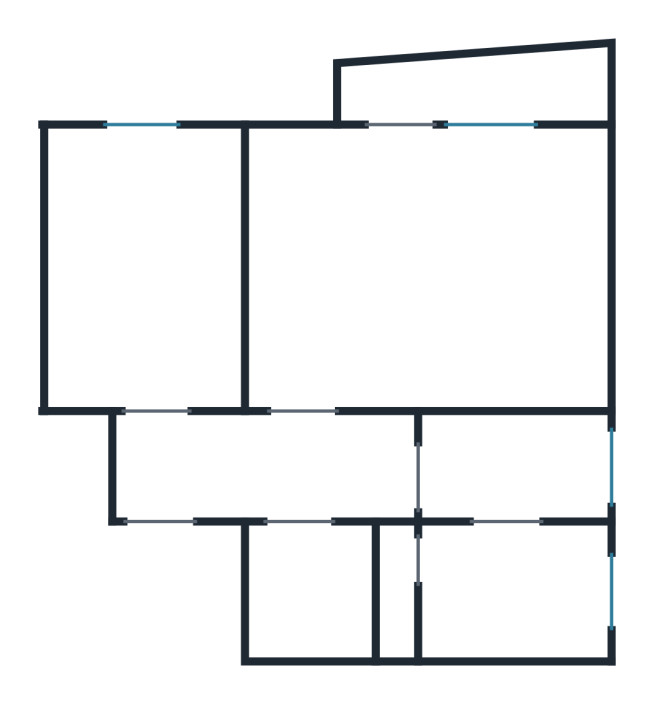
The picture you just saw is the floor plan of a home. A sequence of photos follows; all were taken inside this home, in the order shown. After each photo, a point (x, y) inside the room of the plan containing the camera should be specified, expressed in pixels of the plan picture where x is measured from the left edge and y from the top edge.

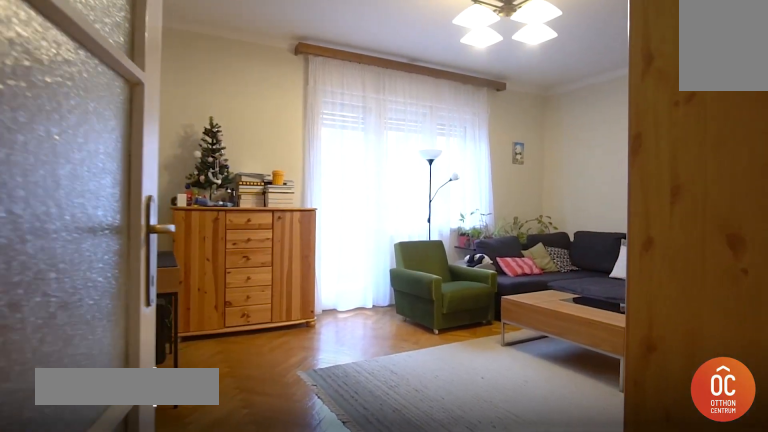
(418, 276)
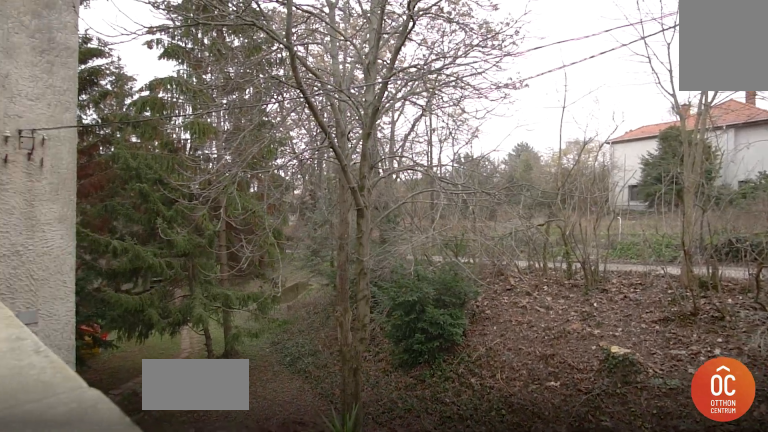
(486, 88)
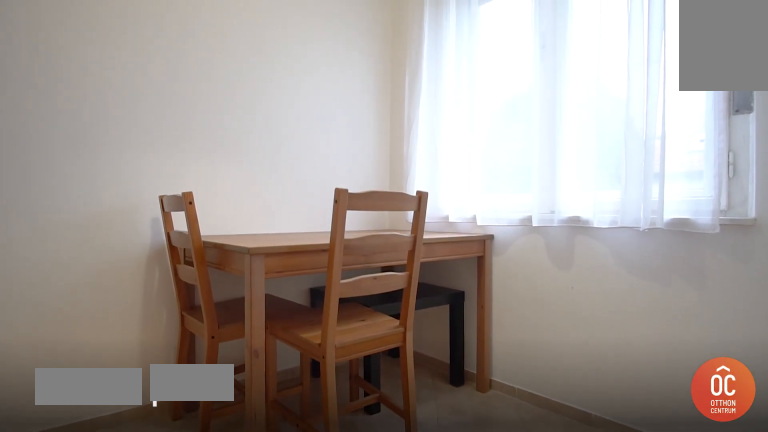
(480, 468)
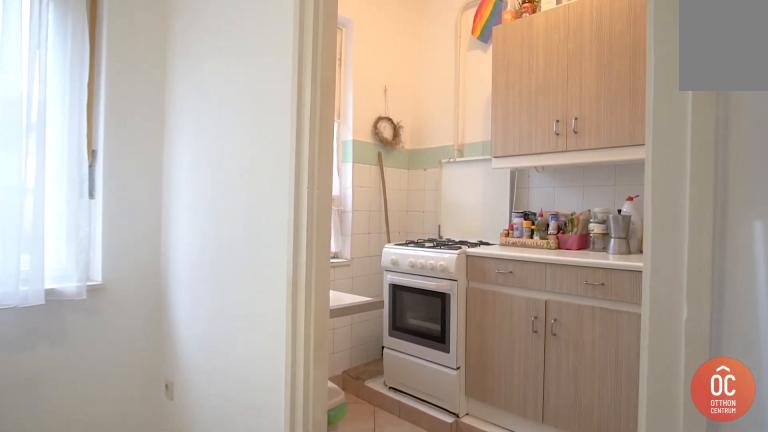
(481, 467)
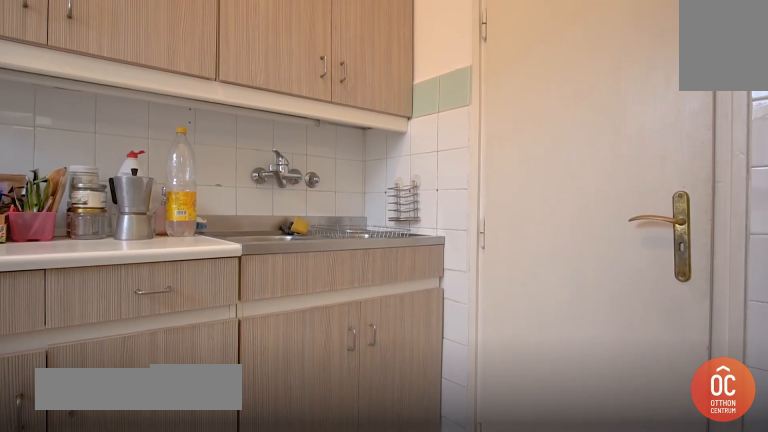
(528, 585)
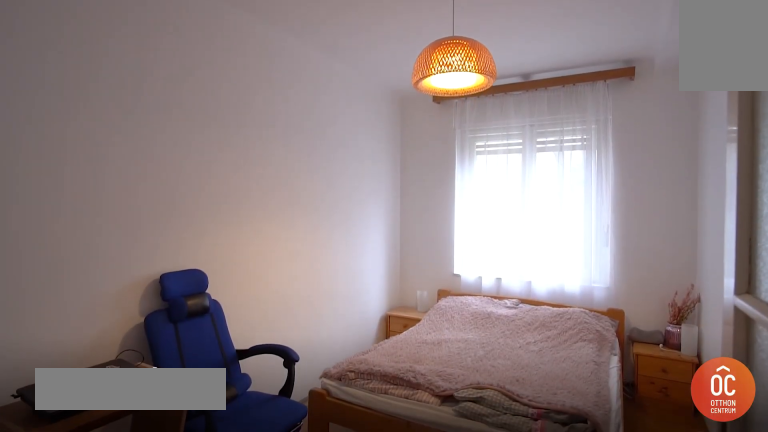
(142, 273)
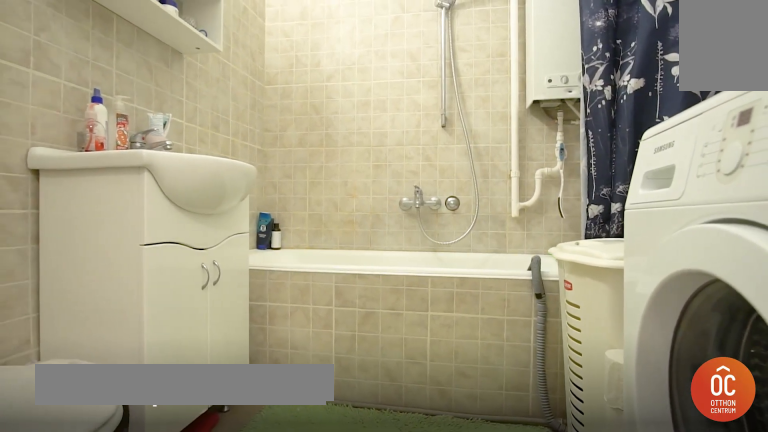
(320, 592)
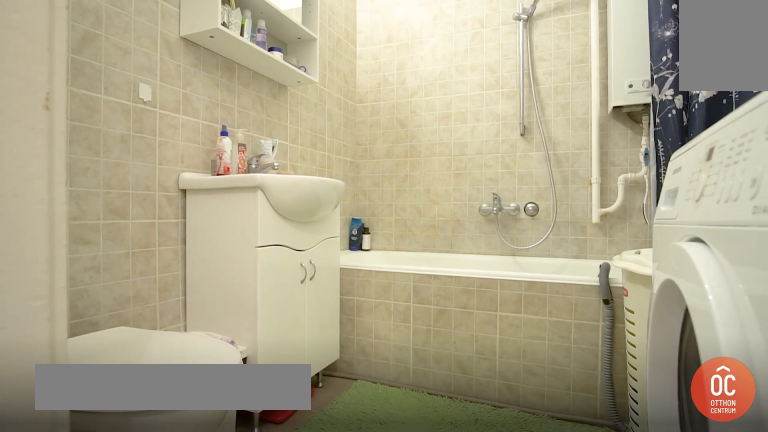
(319, 593)
